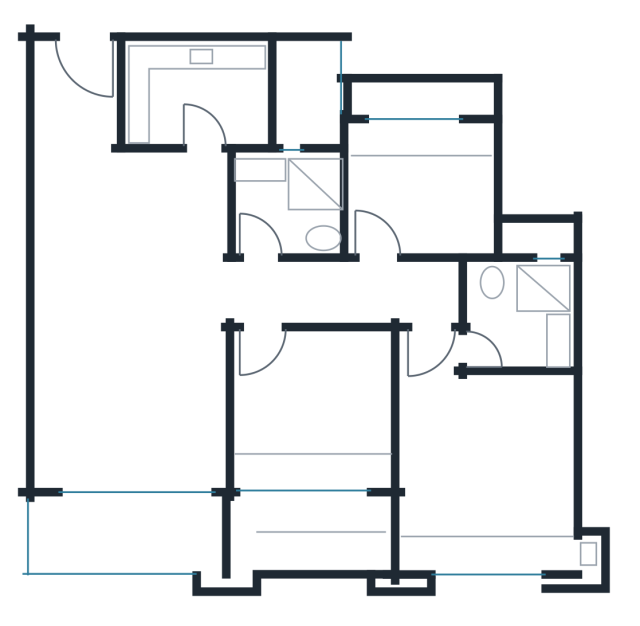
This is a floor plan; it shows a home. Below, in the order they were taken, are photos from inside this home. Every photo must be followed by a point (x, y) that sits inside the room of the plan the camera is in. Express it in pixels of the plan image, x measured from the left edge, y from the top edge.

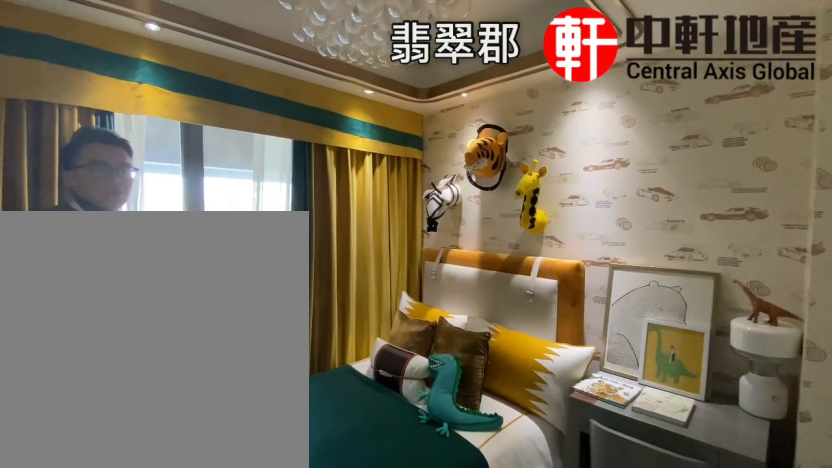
(414, 205)
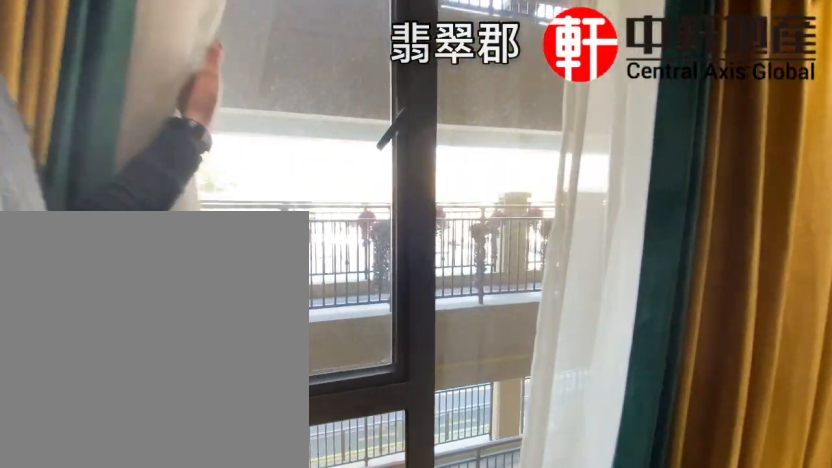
(414, 205)
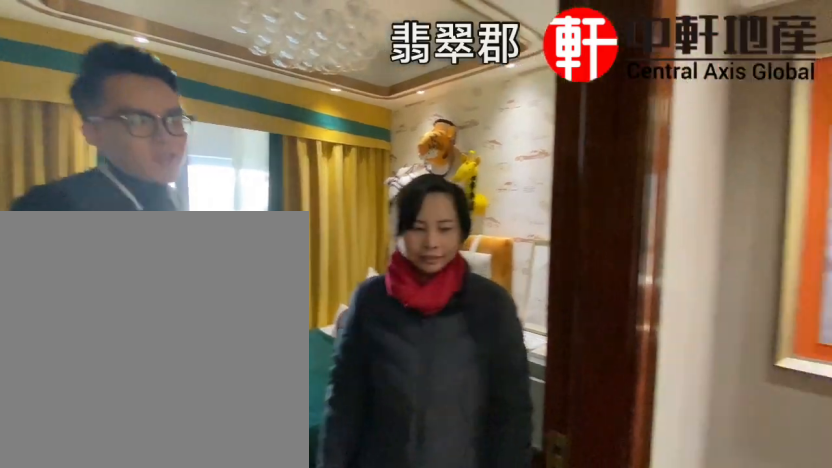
(415, 205)
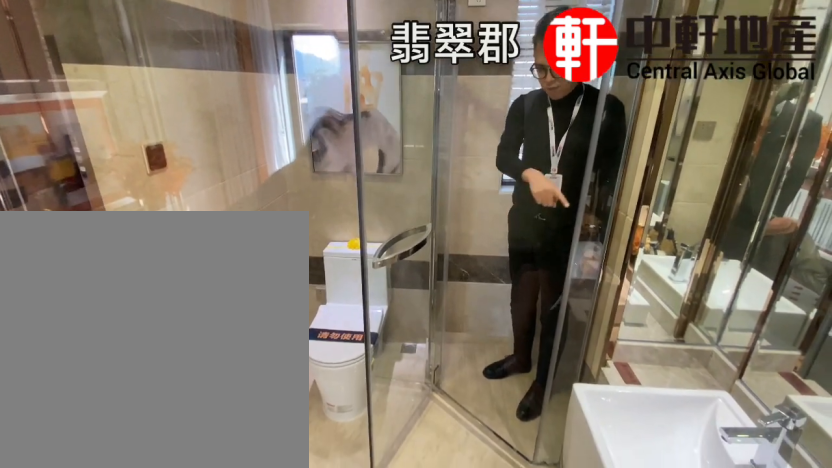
(522, 310)
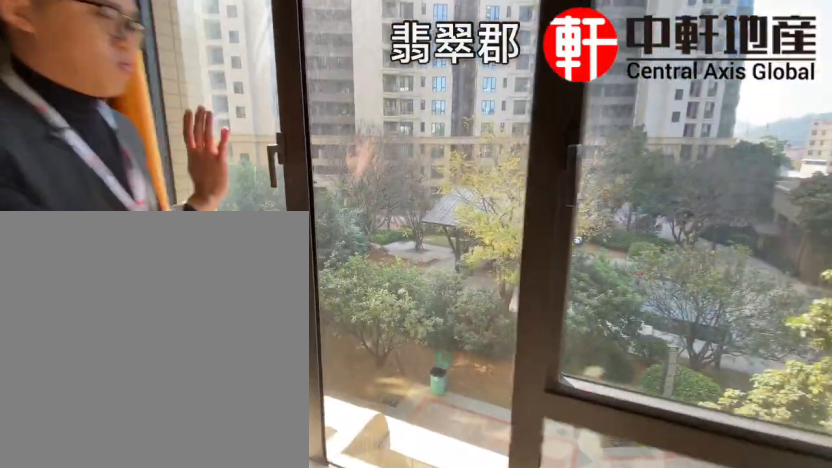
(489, 455)
